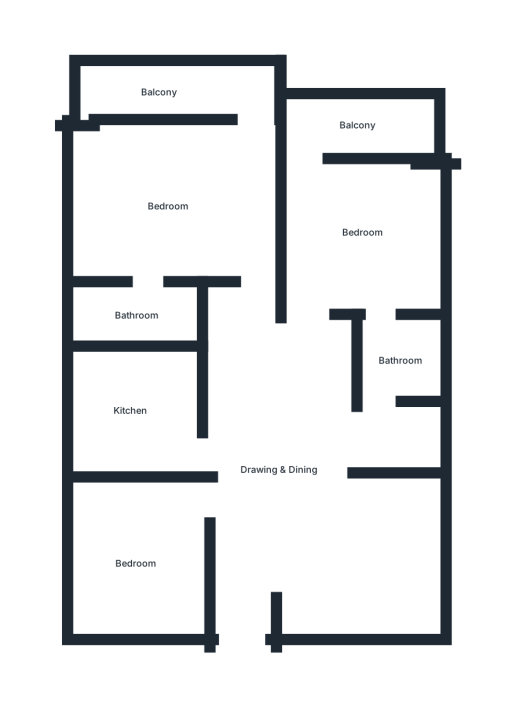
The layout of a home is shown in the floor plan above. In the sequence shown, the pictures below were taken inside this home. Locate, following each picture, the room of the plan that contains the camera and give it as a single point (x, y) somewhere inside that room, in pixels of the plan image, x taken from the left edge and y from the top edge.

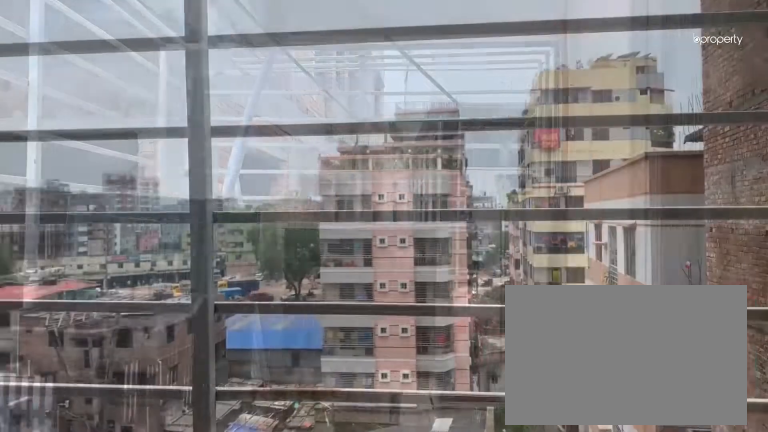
(353, 129)
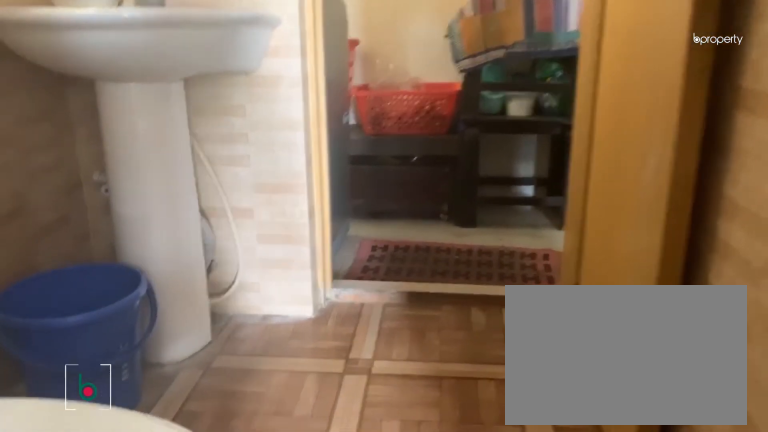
(399, 365)
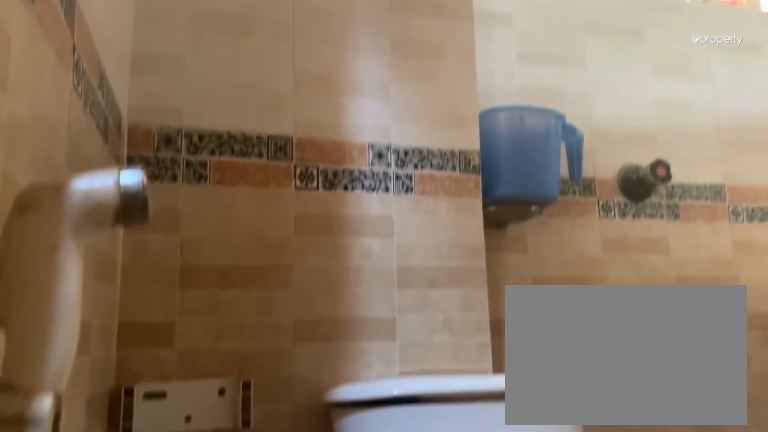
(399, 365)
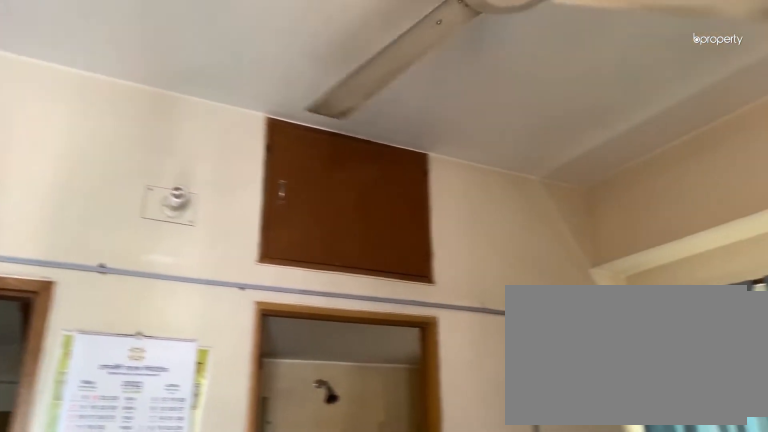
(173, 198)
